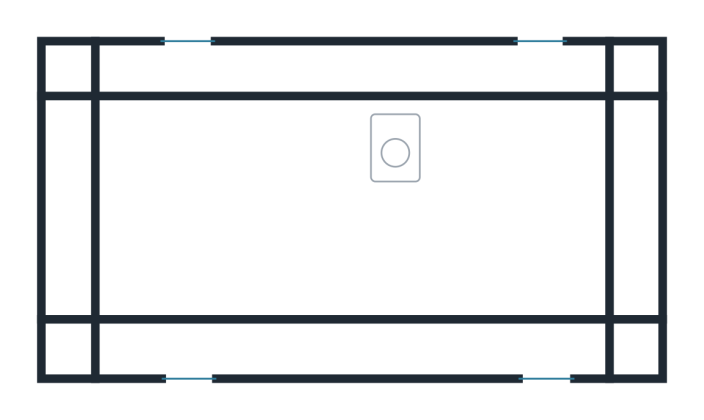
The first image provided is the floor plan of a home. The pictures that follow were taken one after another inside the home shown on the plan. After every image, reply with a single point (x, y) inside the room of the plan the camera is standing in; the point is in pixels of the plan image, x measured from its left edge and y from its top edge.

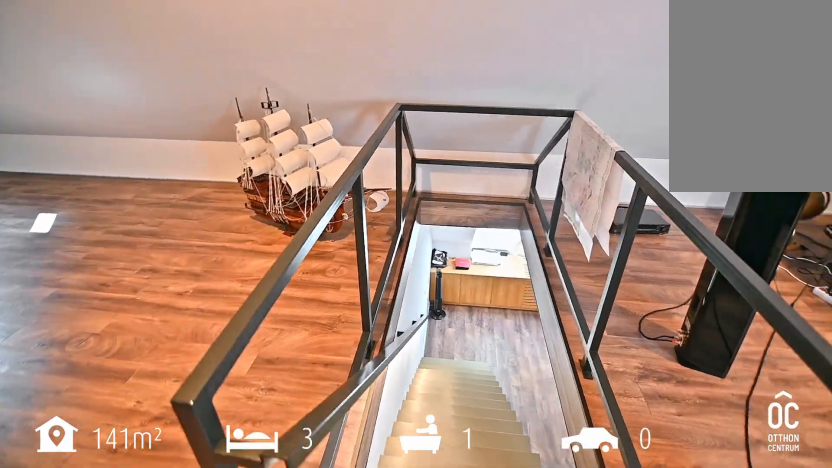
(395, 149)
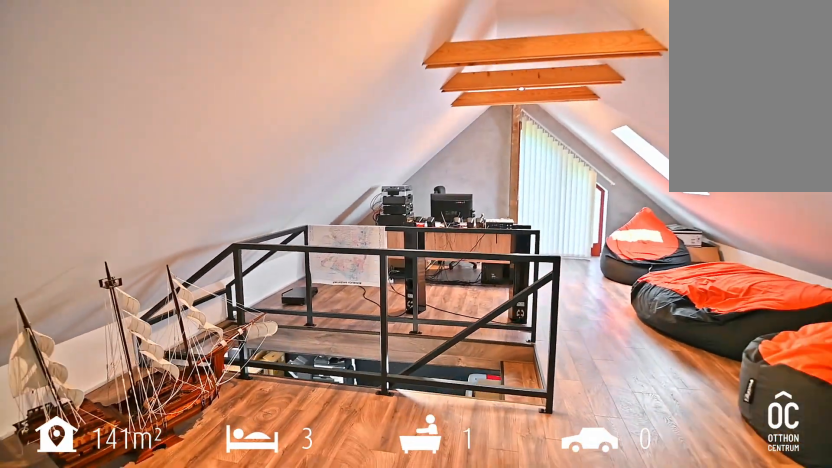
(350, 209)
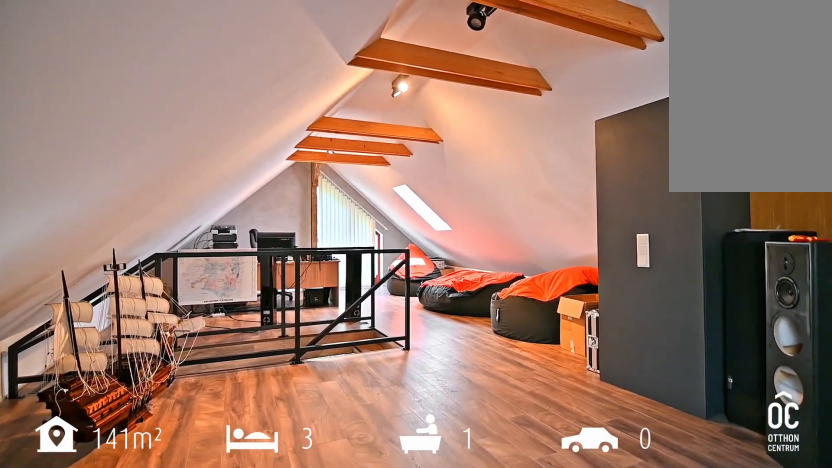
(351, 209)
